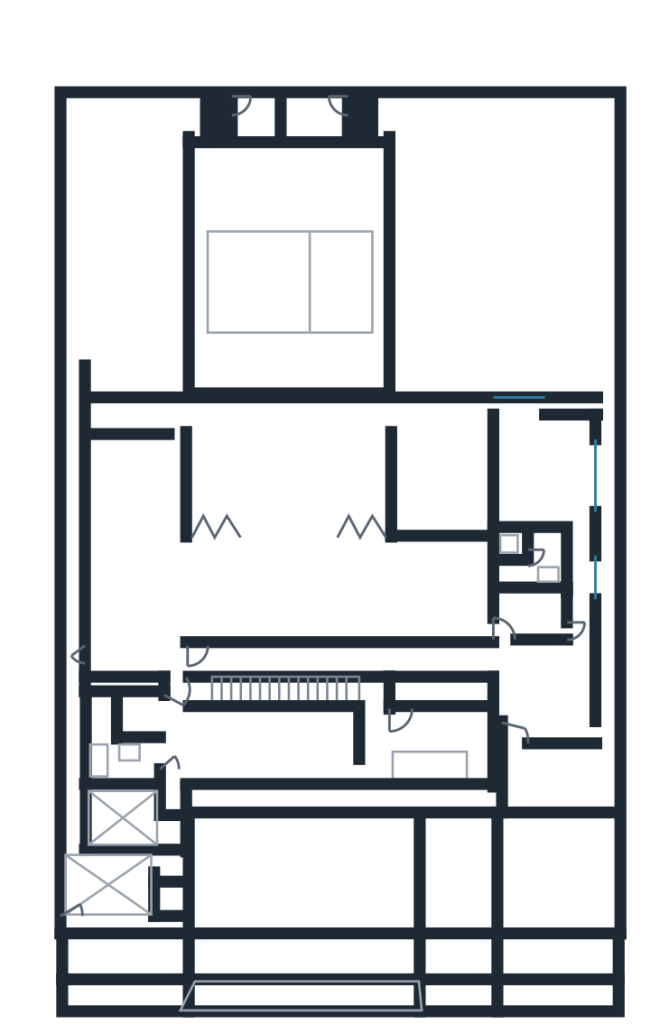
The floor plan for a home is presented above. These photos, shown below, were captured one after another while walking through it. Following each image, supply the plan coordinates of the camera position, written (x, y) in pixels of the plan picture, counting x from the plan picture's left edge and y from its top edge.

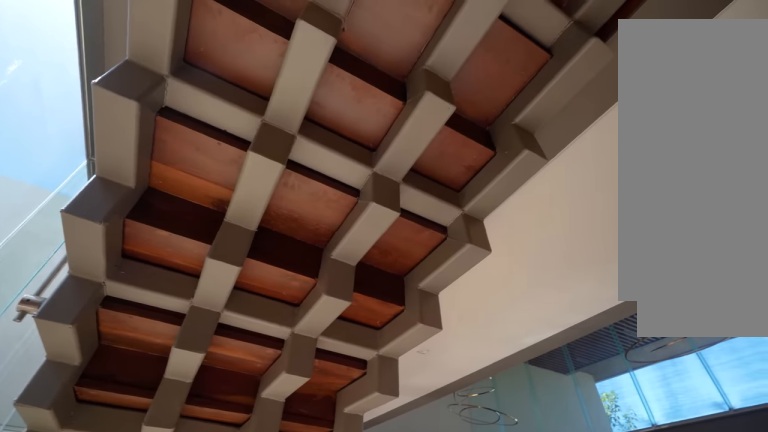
(307, 699)
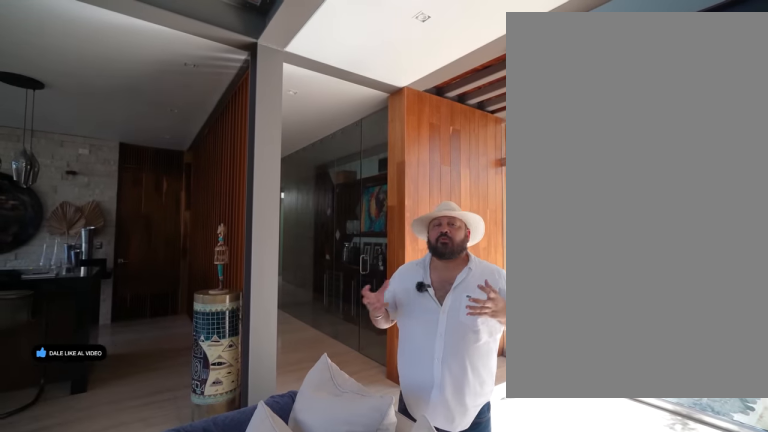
(367, 622)
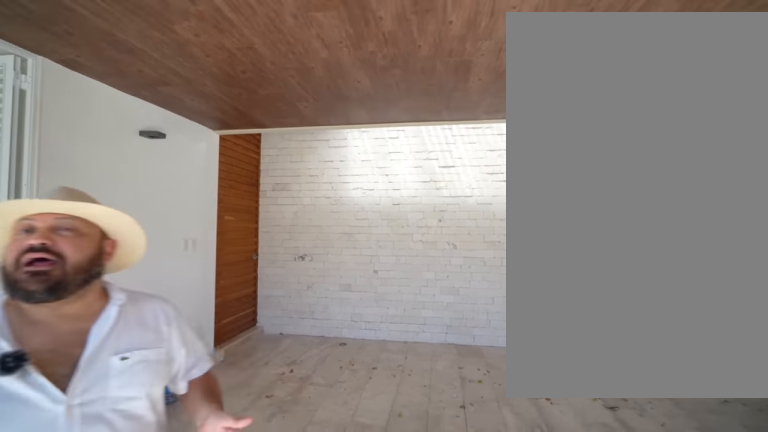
(248, 831)
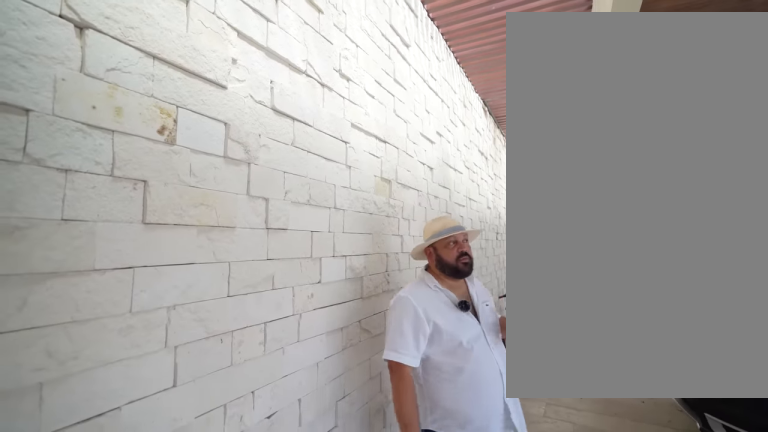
(260, 820)
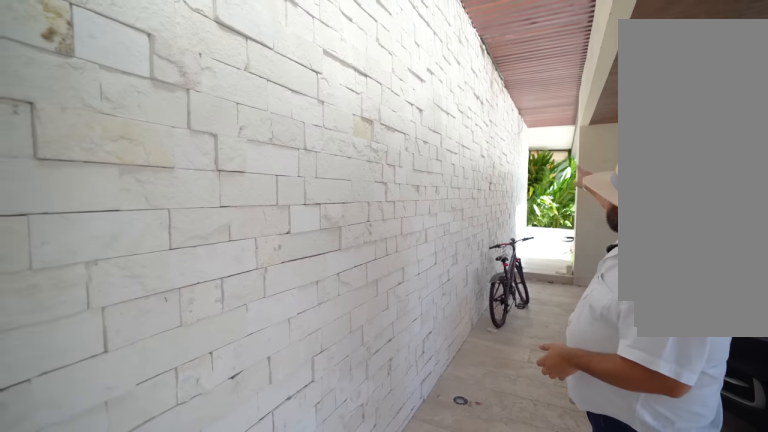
(250, 816)
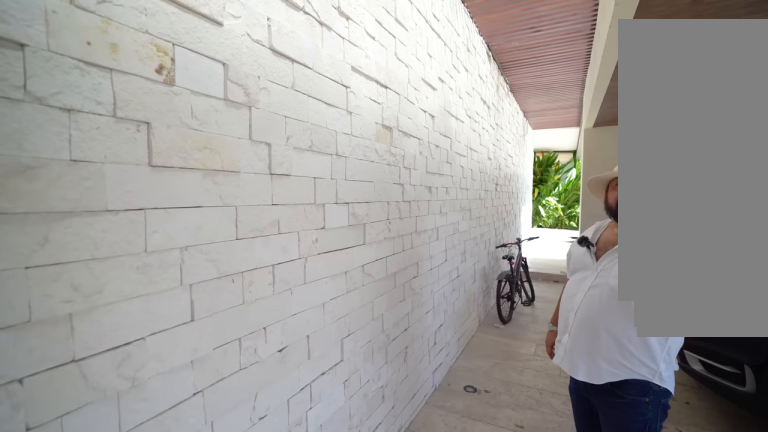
(252, 816)
